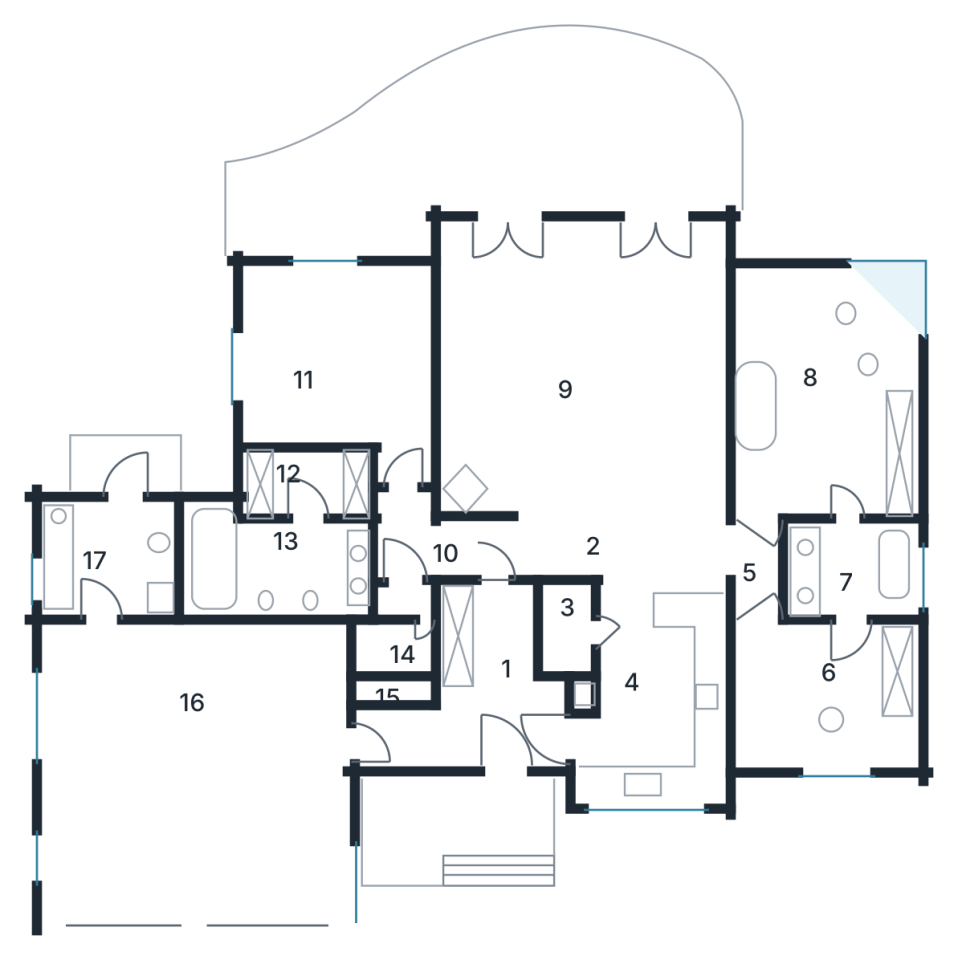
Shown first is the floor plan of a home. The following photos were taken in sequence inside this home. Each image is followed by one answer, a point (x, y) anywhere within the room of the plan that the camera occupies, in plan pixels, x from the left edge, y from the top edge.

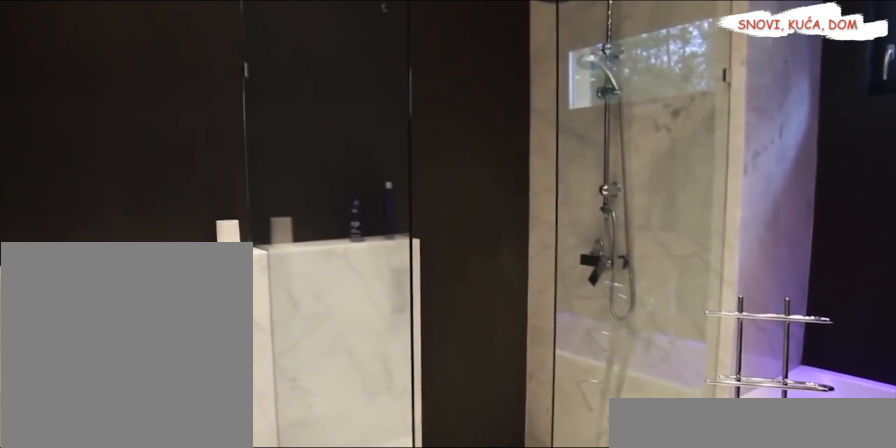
(844, 579)
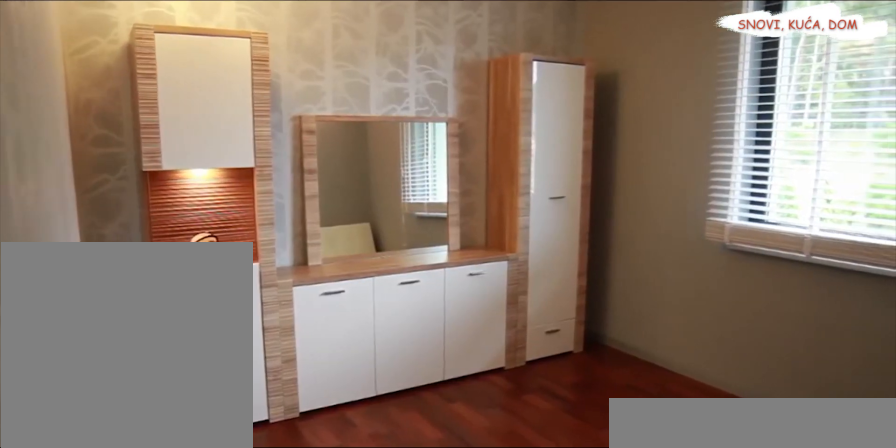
(807, 677)
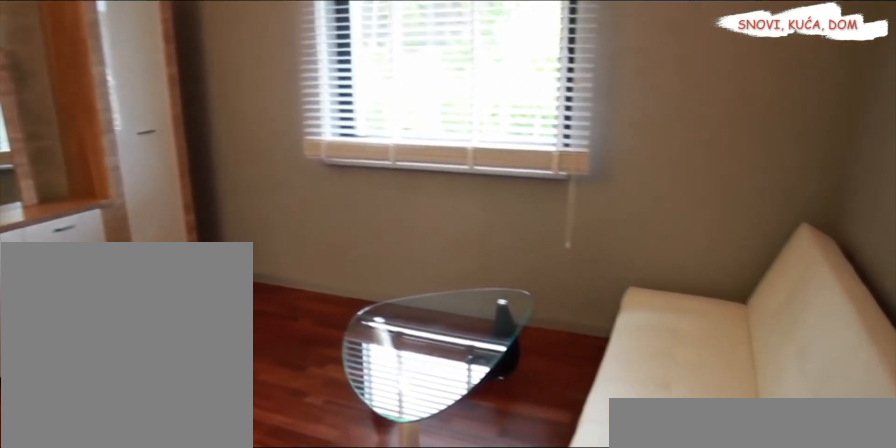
(807, 677)
